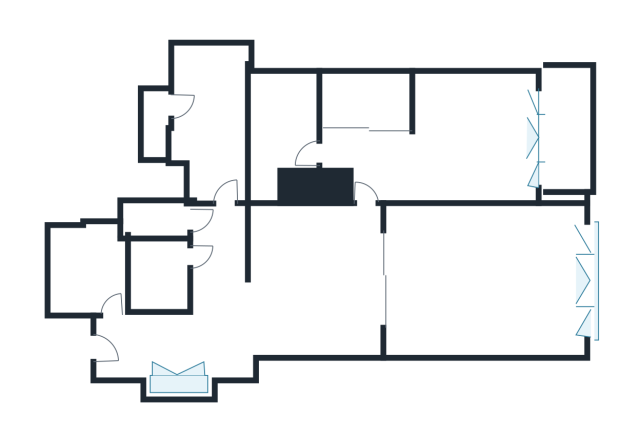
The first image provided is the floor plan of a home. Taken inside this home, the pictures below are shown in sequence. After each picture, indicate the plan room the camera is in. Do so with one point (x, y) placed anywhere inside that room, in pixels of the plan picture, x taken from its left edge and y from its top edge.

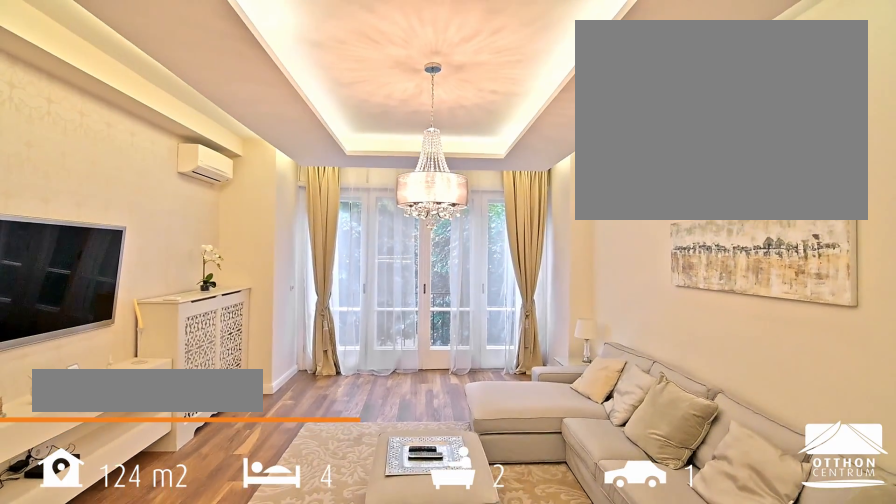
(487, 287)
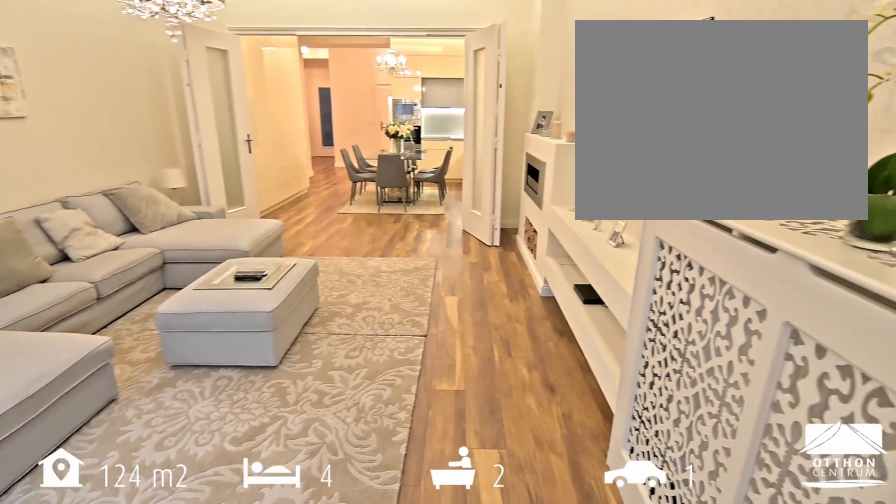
(487, 287)
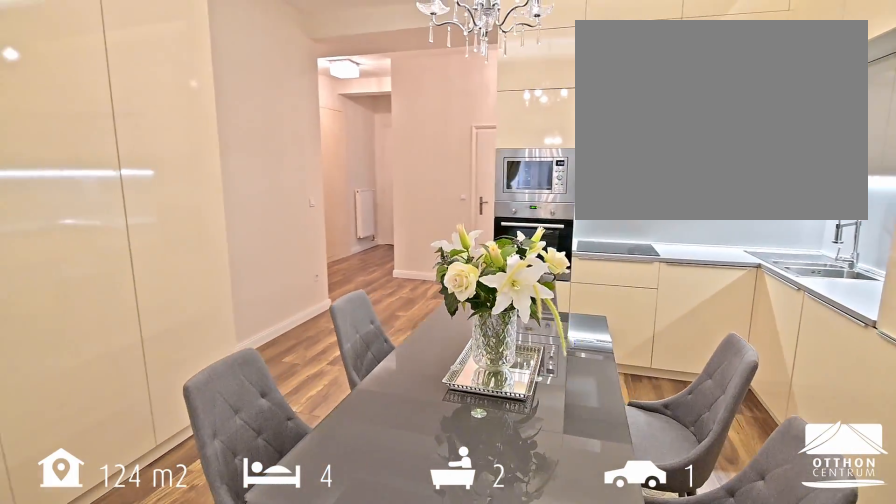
(334, 288)
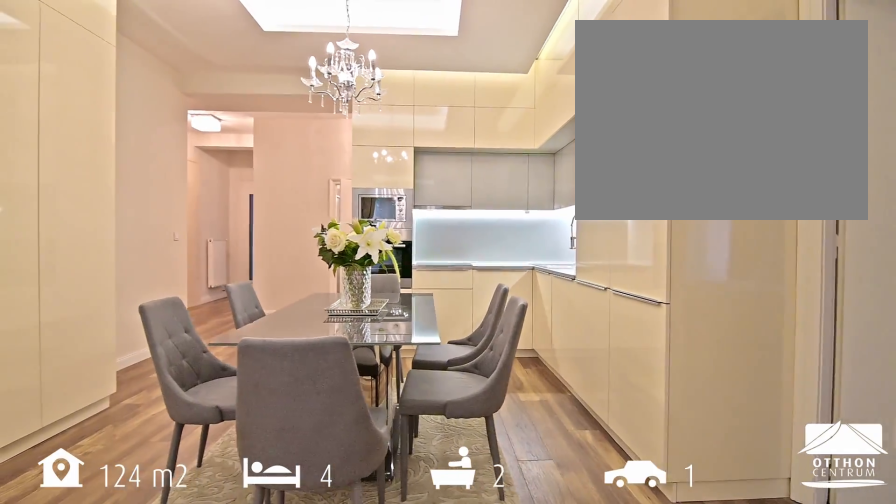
(334, 288)
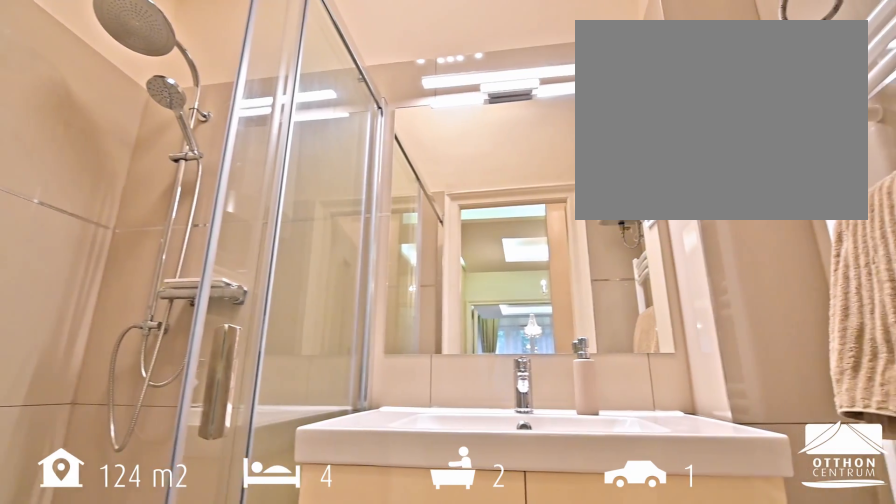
(162, 281)
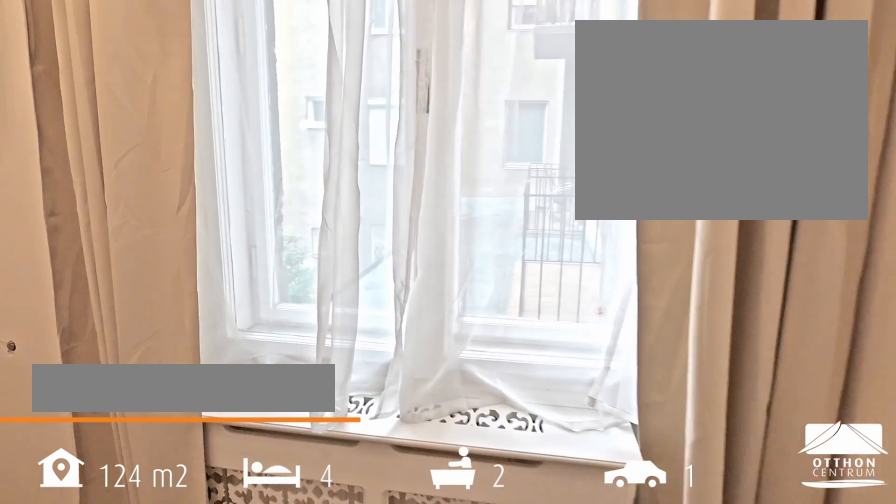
(92, 282)
